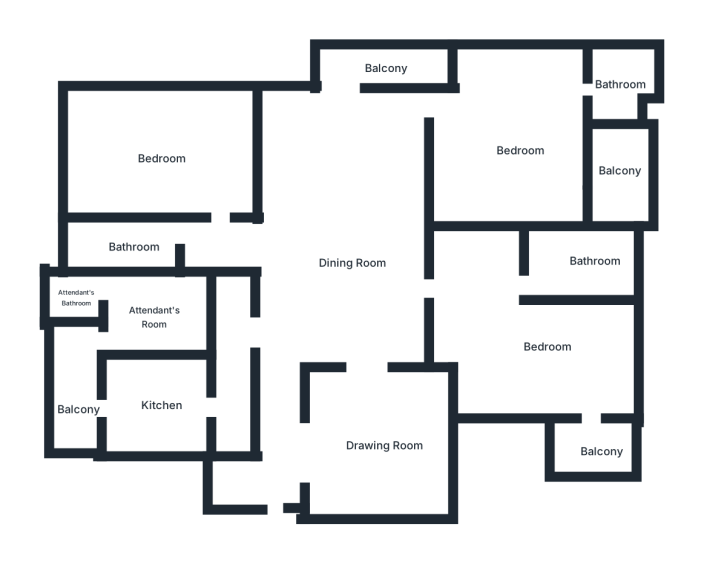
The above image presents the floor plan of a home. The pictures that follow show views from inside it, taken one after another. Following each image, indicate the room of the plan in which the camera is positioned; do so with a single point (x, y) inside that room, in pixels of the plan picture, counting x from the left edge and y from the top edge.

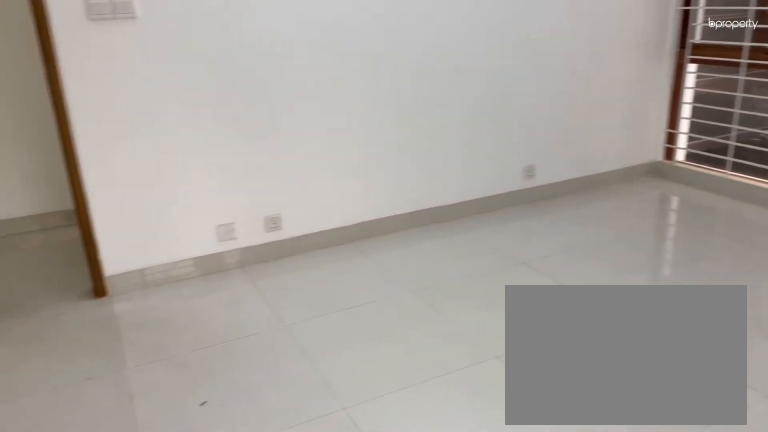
(161, 160)
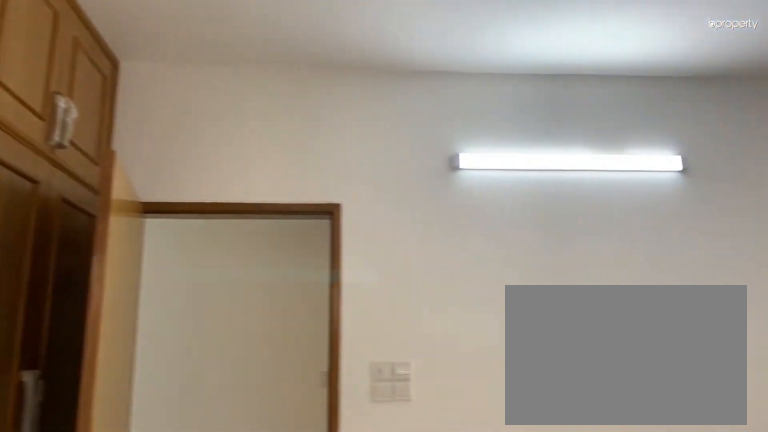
(161, 160)
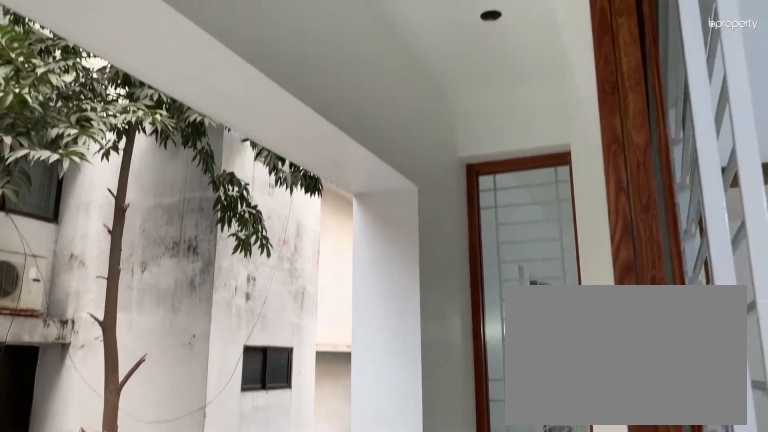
(382, 66)
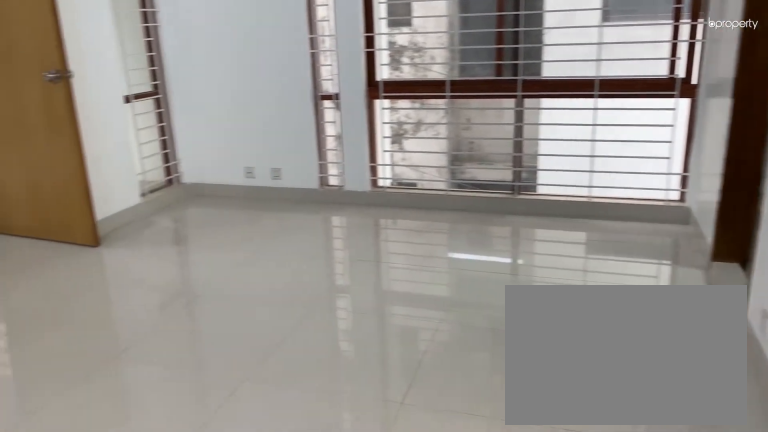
(522, 148)
